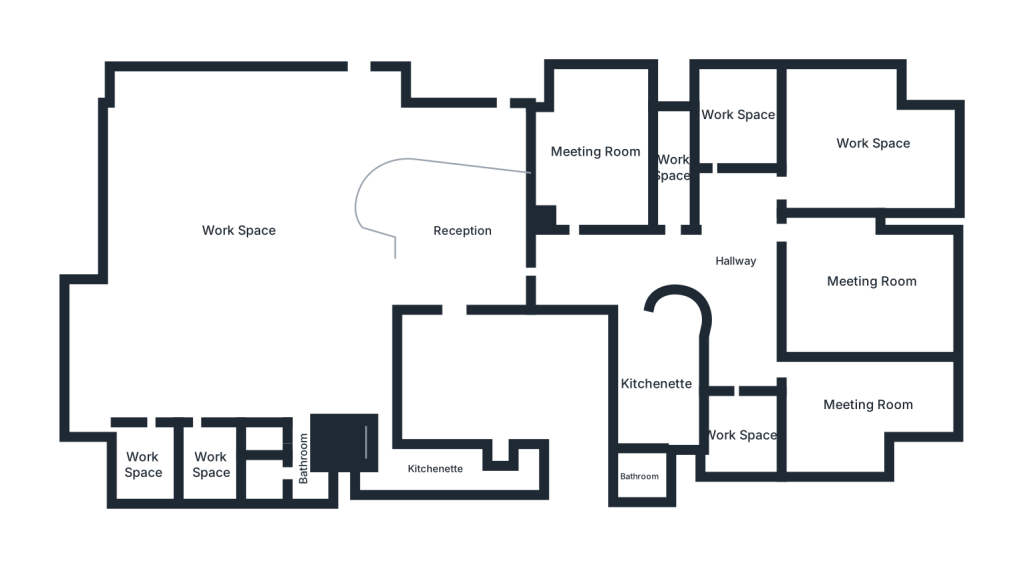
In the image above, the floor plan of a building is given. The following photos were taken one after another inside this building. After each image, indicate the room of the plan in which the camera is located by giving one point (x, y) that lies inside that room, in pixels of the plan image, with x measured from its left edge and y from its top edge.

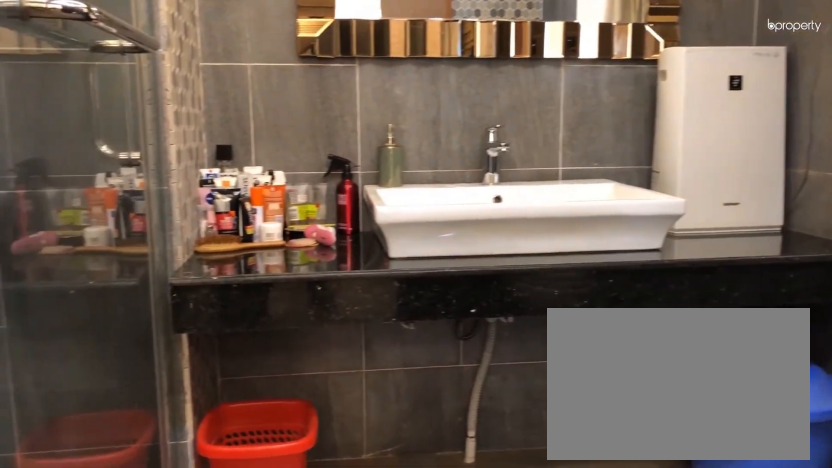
(640, 476)
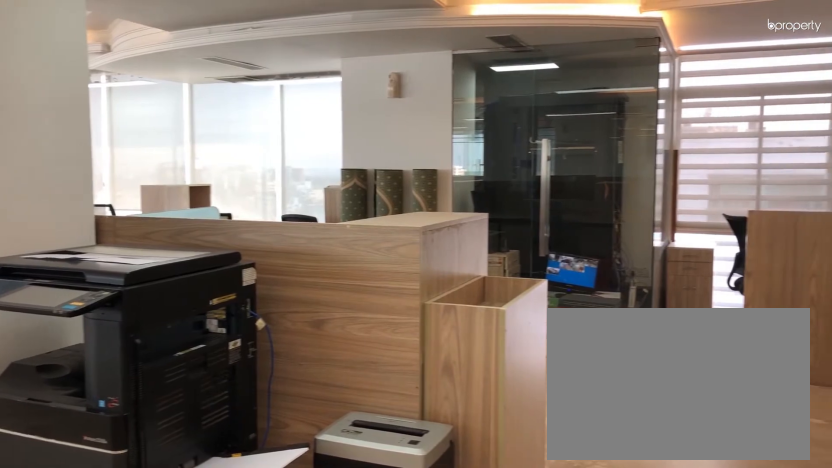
(238, 230)
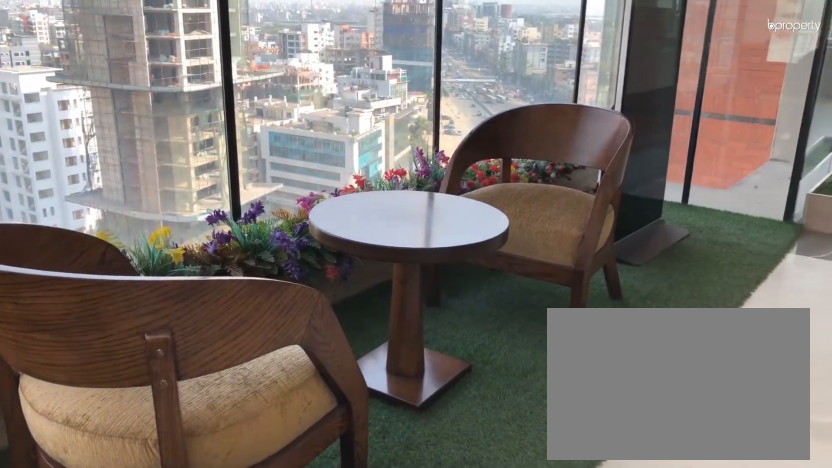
(238, 230)
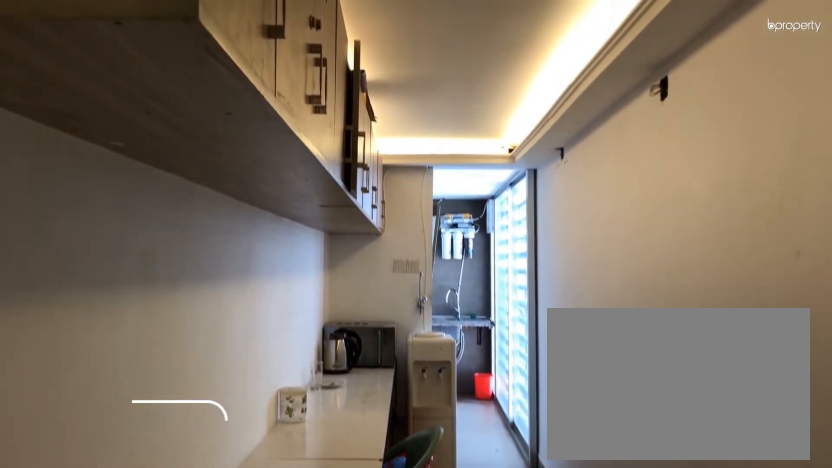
(434, 469)
